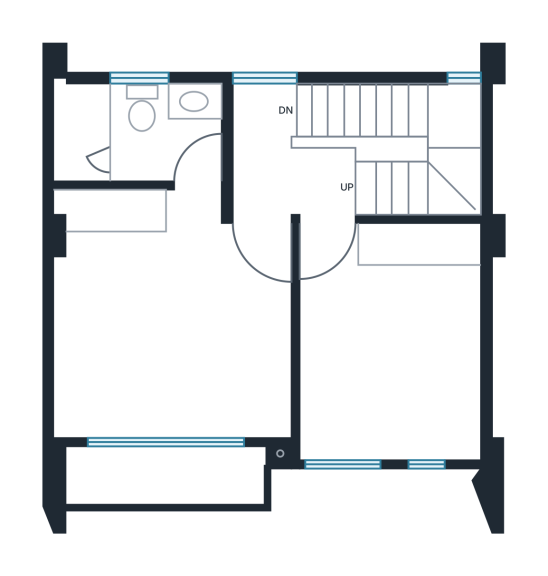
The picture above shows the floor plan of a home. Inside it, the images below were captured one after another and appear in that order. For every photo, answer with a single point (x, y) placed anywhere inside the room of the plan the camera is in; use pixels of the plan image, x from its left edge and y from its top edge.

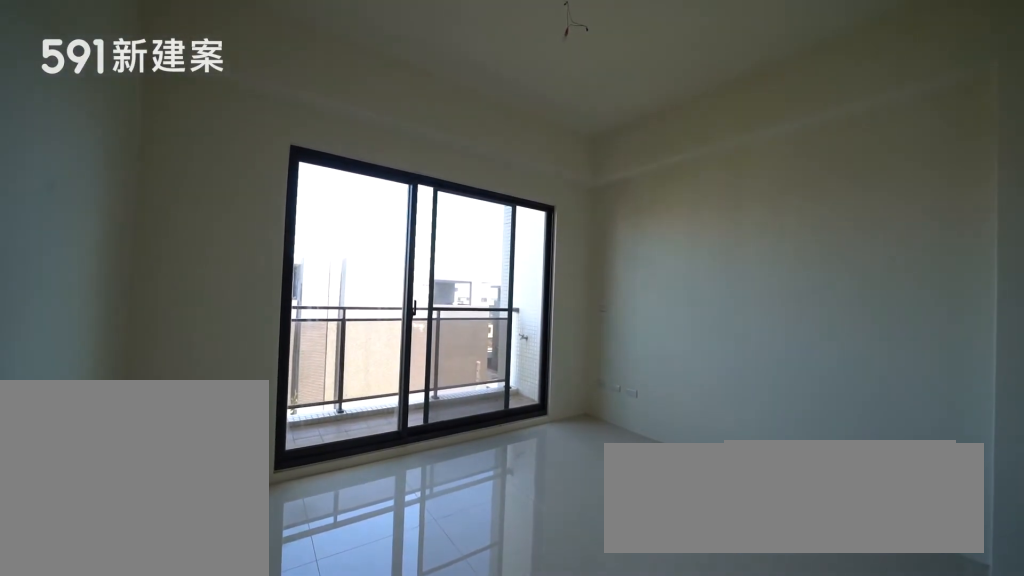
(165, 319)
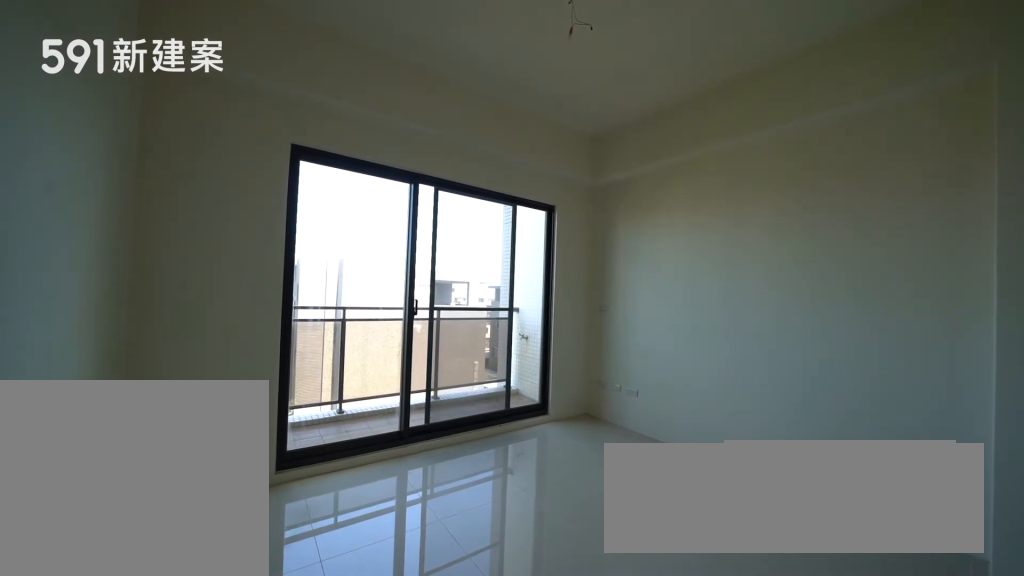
(165, 319)
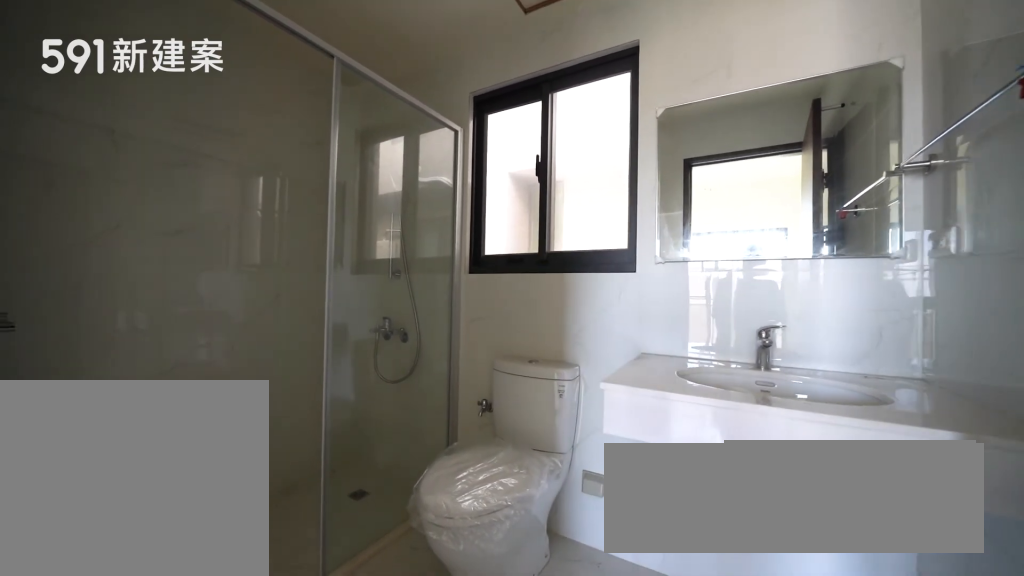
(136, 128)
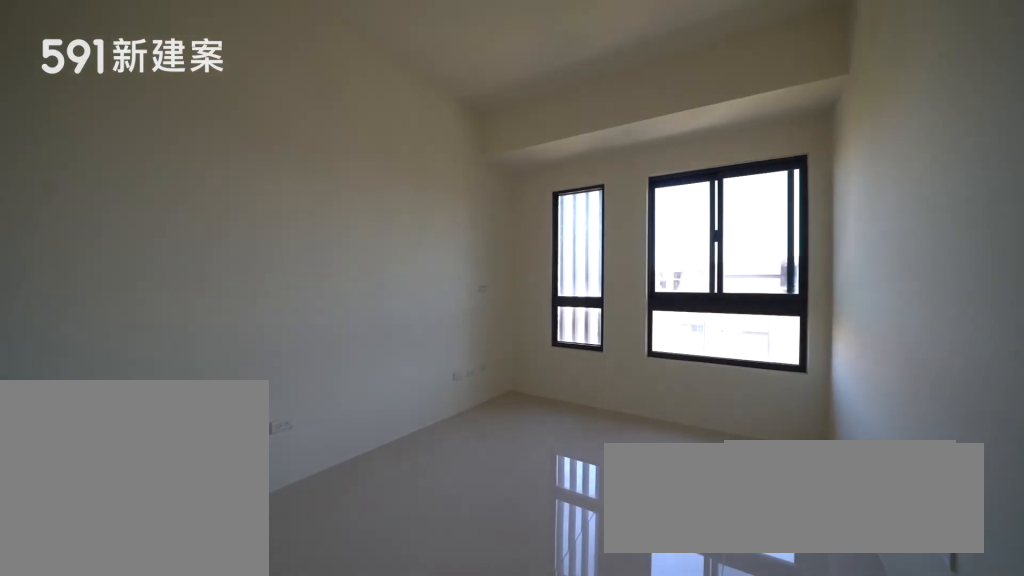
(392, 342)
